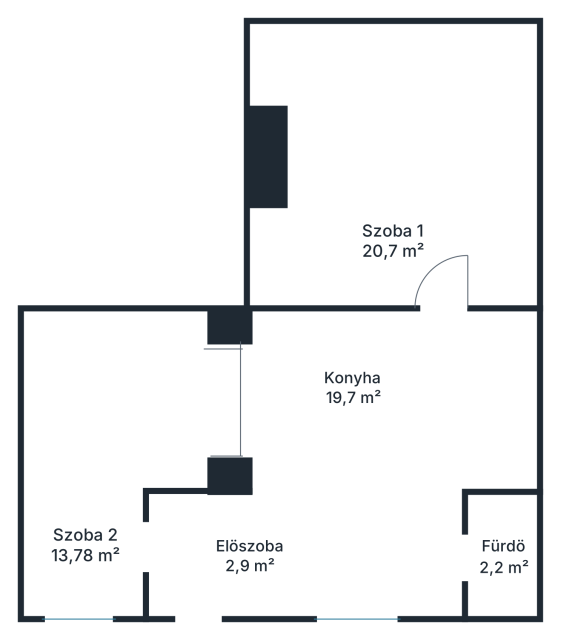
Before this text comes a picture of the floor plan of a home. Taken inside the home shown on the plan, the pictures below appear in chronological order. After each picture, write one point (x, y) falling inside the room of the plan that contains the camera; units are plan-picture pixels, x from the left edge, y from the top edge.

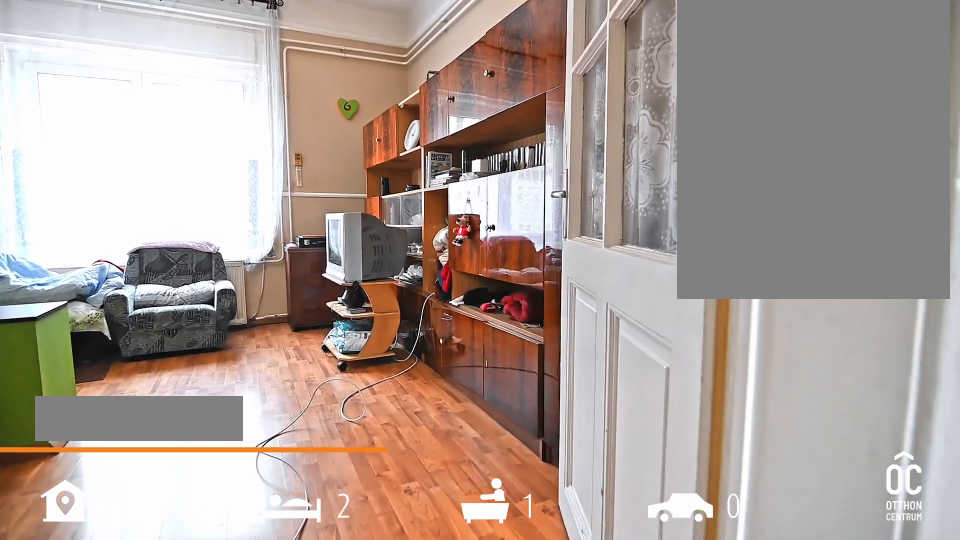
(400, 170)
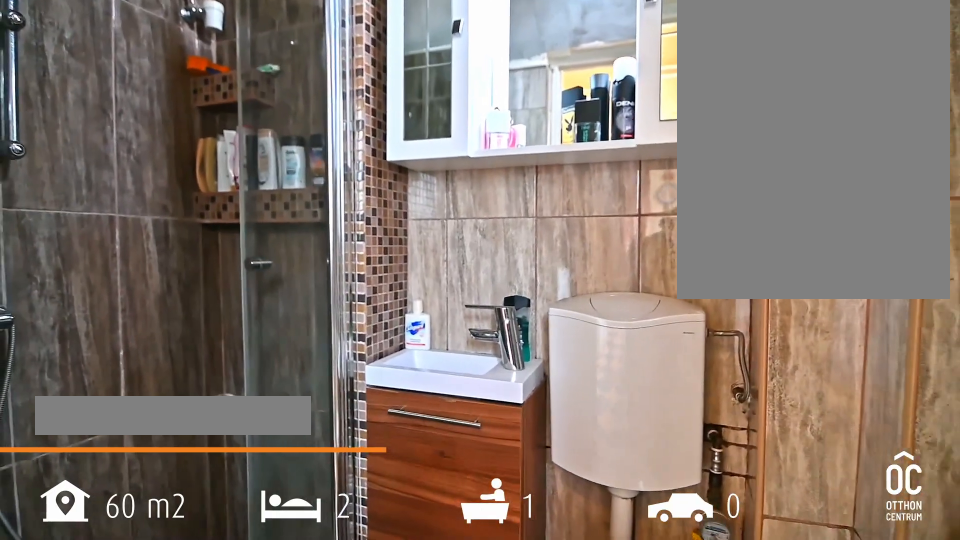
(502, 555)
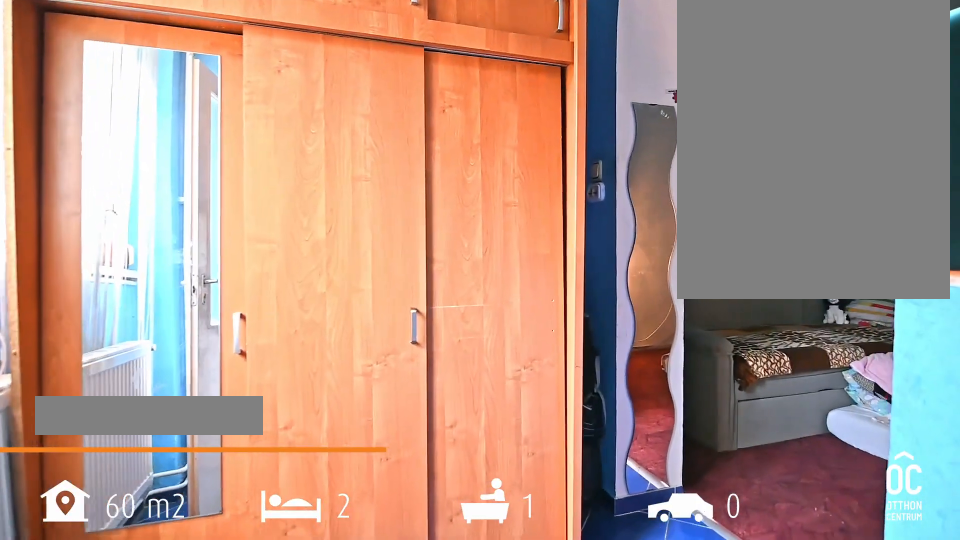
(92, 485)
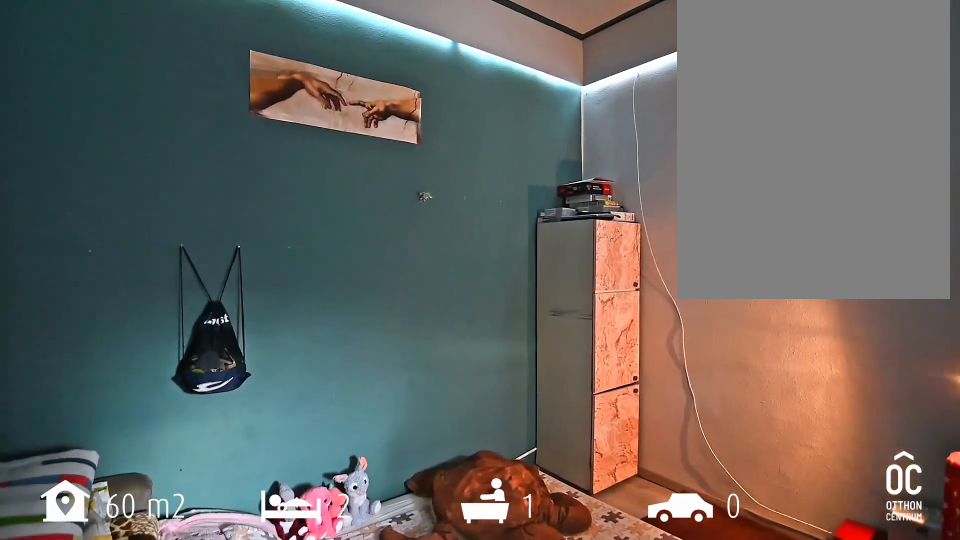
(92, 485)
